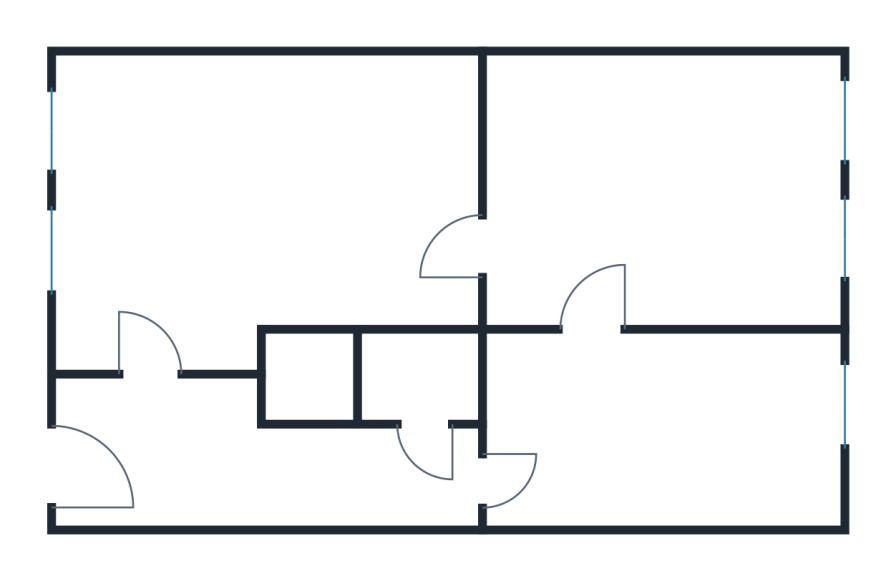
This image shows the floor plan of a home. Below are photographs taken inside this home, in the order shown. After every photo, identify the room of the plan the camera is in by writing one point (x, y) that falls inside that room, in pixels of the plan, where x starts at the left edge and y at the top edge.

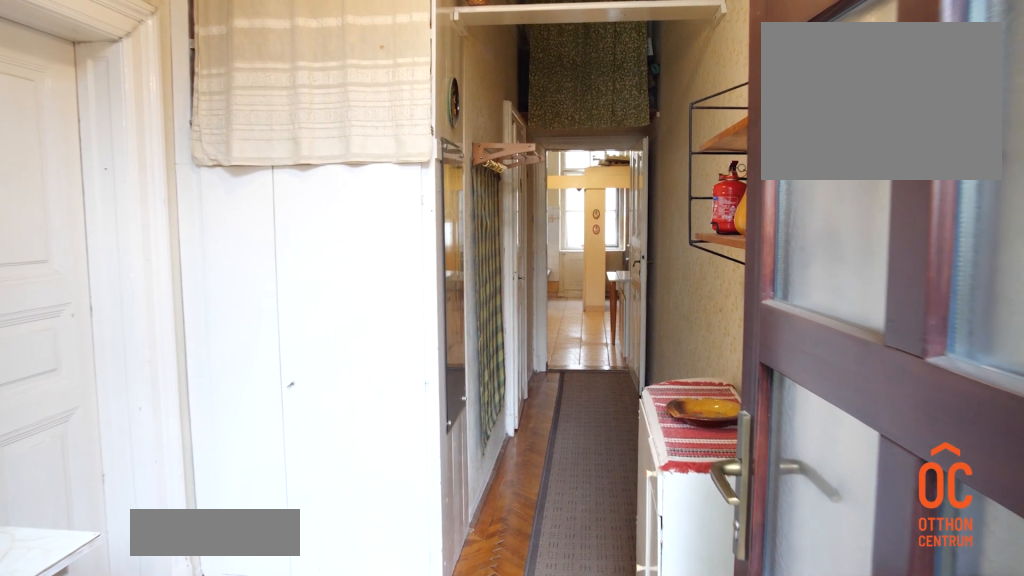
(170, 465)
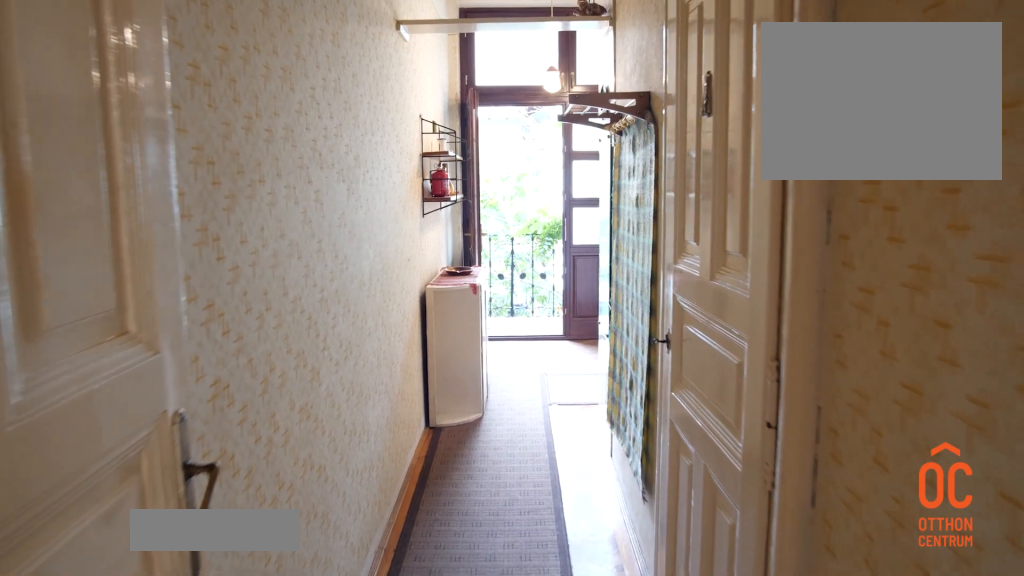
(170, 465)
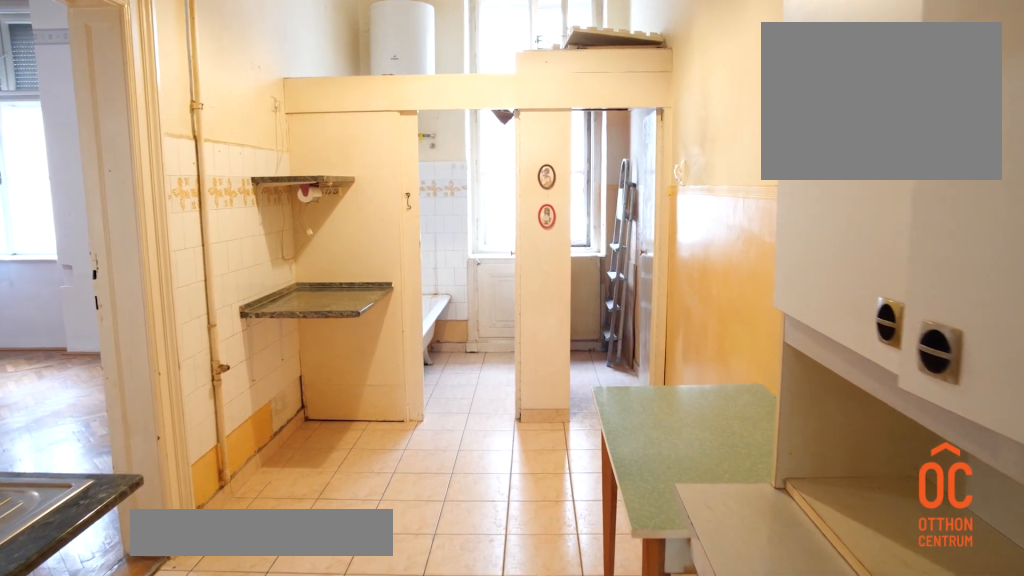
(669, 431)
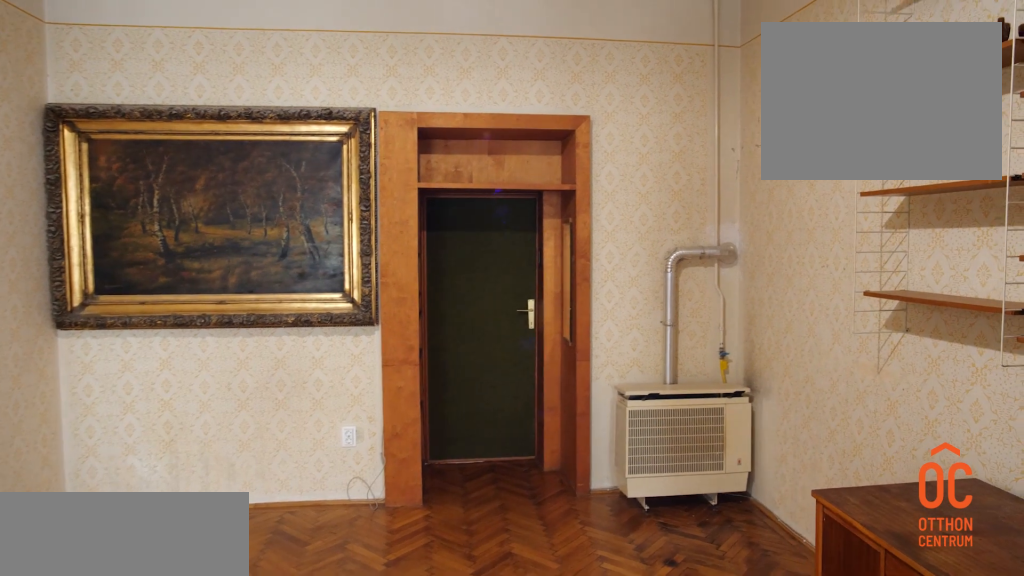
(253, 194)
